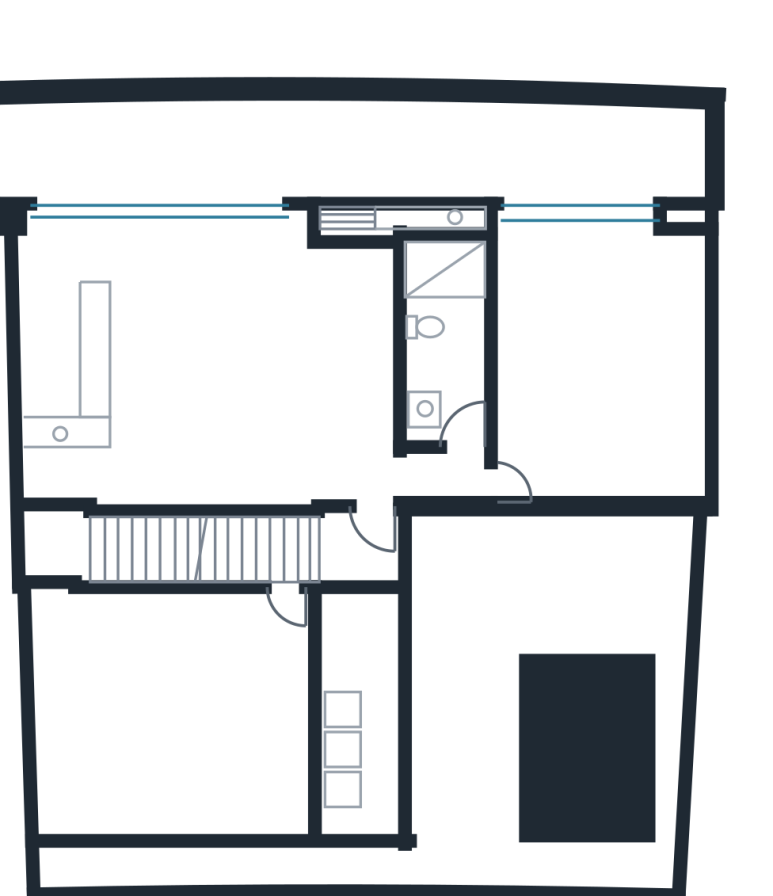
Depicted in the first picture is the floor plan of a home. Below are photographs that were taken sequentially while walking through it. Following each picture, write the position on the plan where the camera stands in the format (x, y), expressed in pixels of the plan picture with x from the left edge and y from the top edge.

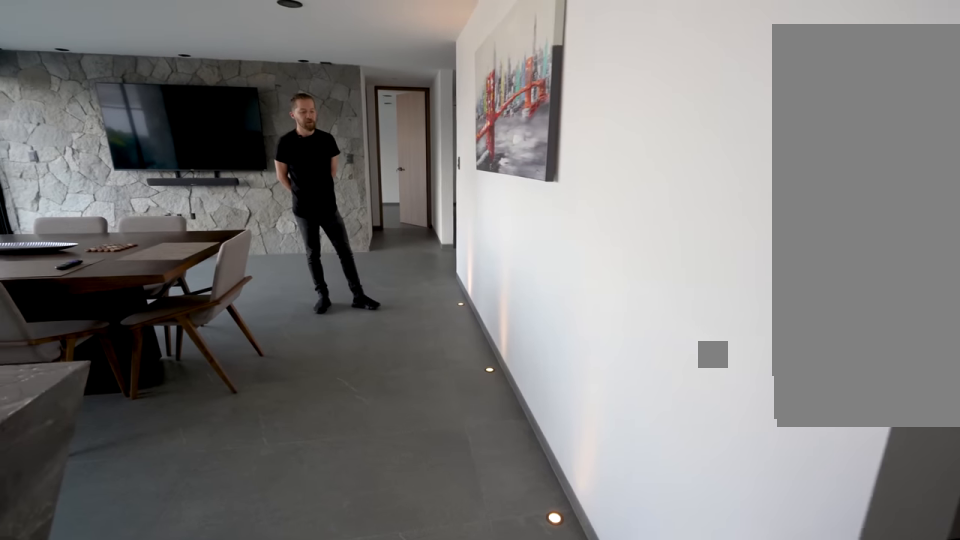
(112, 479)
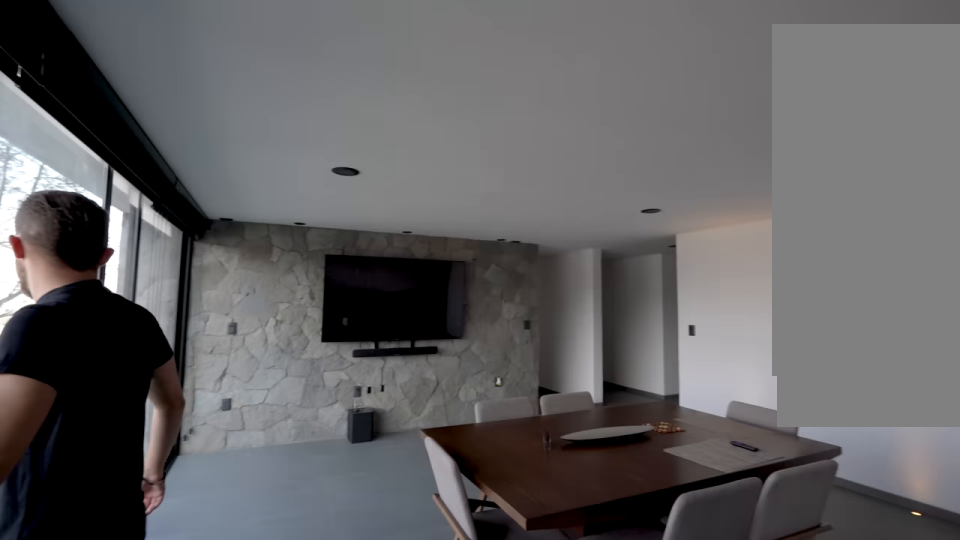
(169, 273)
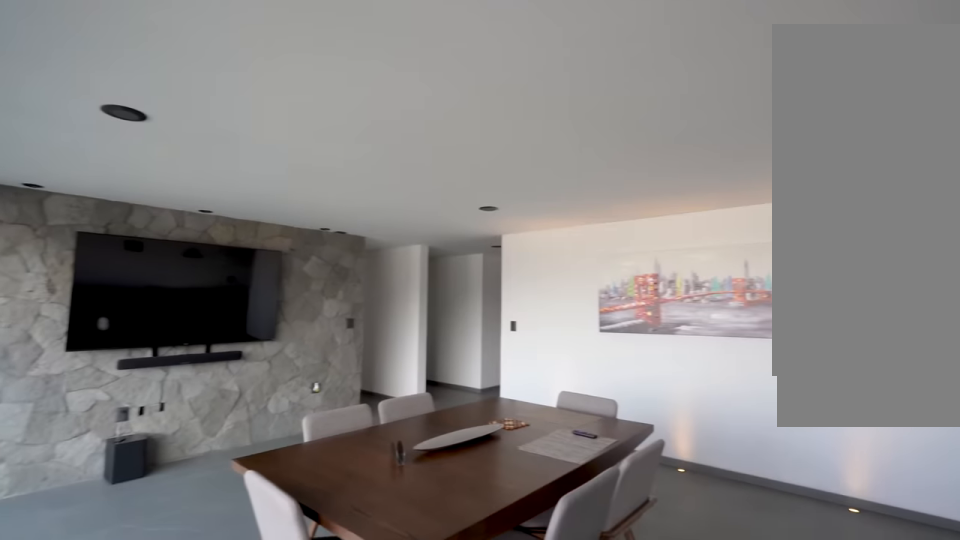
(159, 257)
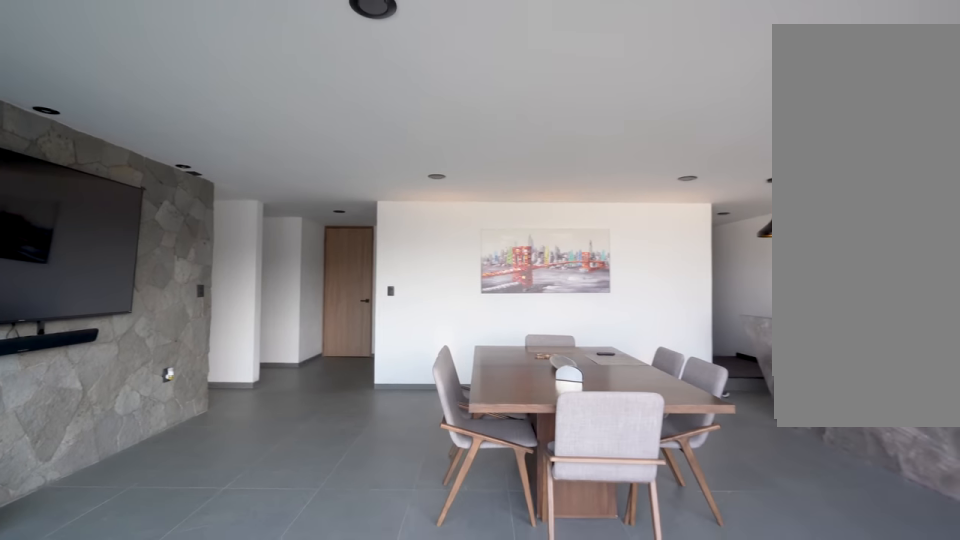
(208, 291)
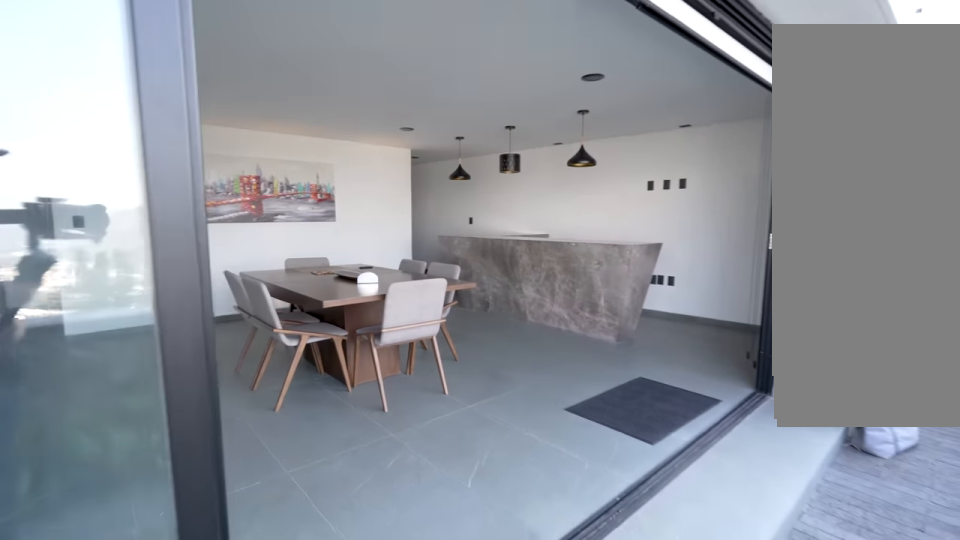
(228, 190)
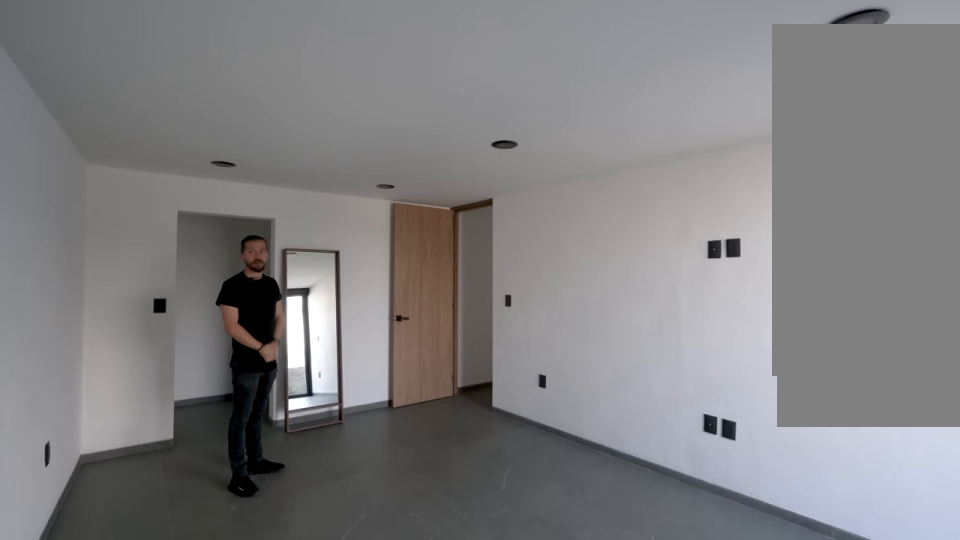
(688, 250)
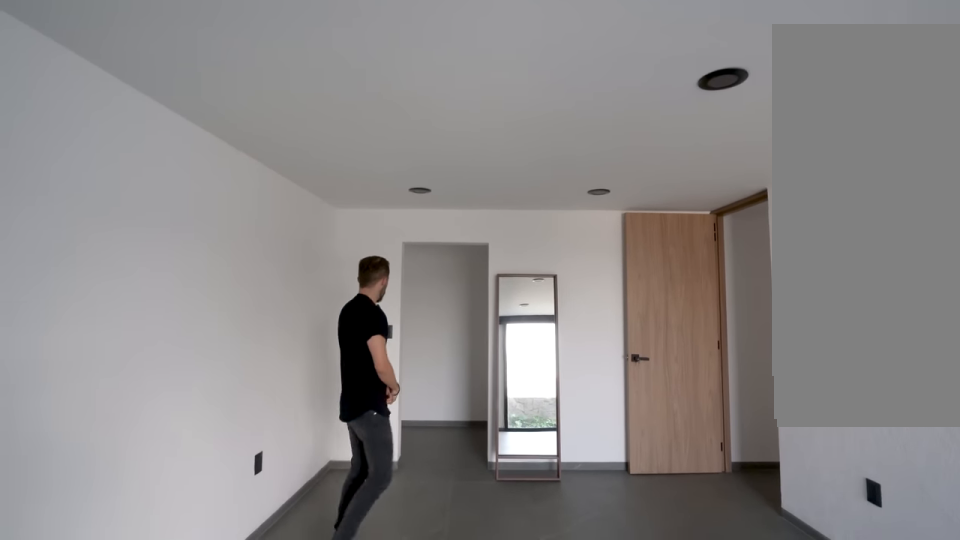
(653, 271)
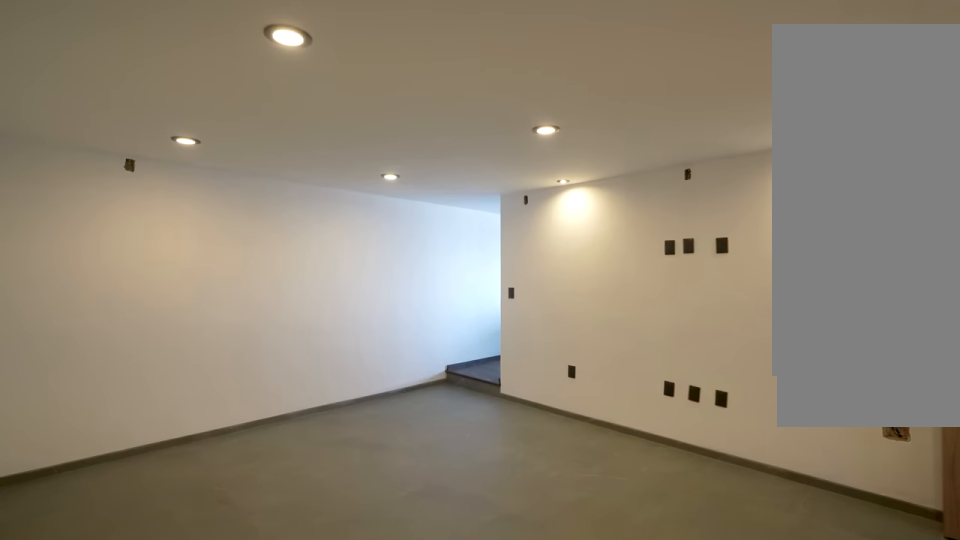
(263, 804)
